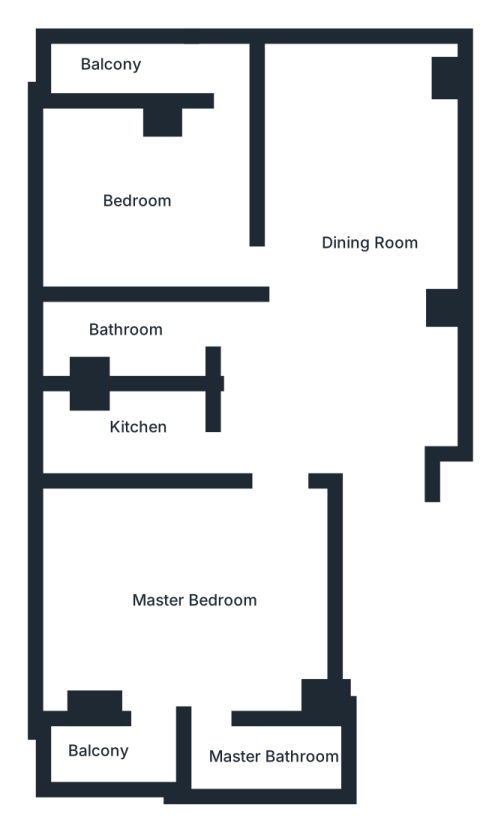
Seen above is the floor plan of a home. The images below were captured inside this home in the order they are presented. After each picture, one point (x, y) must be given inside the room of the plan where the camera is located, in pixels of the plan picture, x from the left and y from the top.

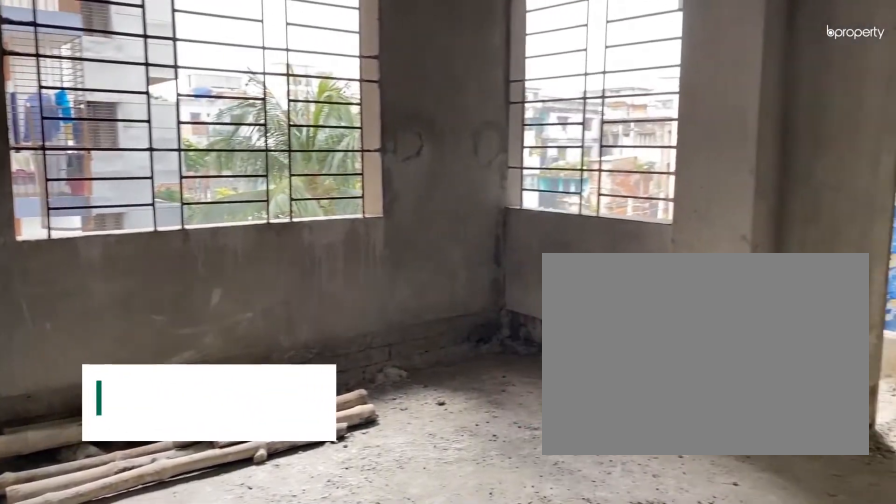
(158, 201)
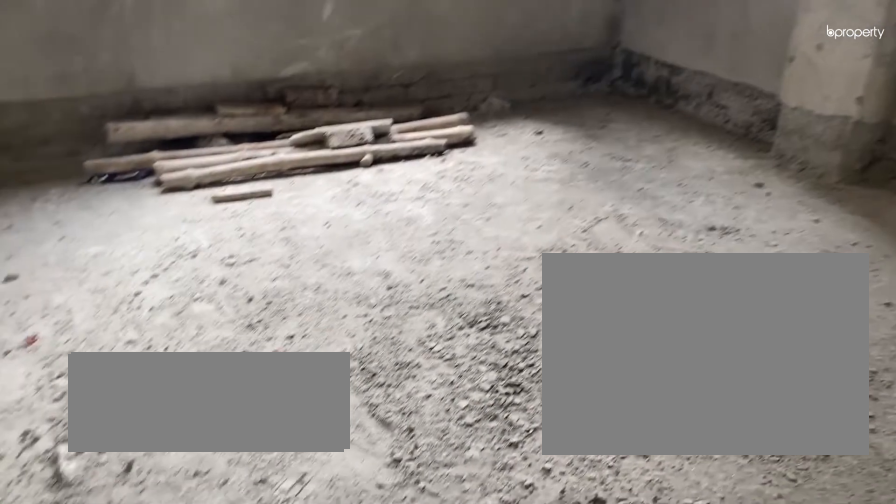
(158, 201)
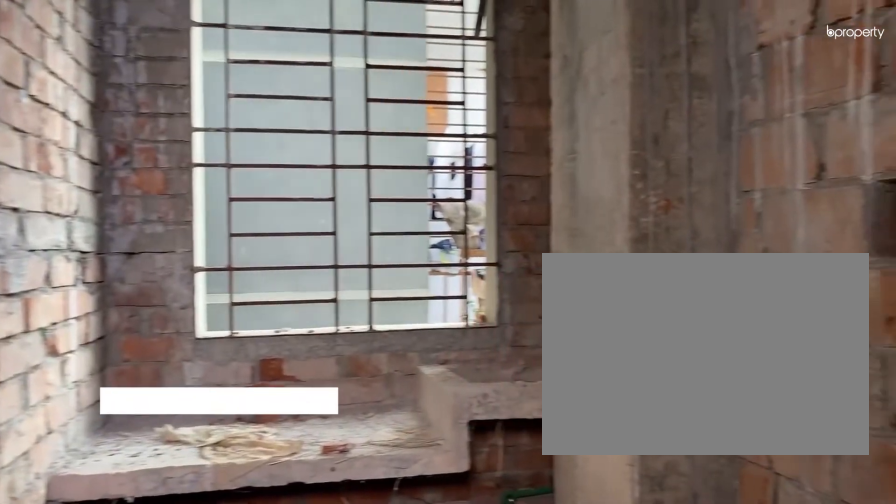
(138, 431)
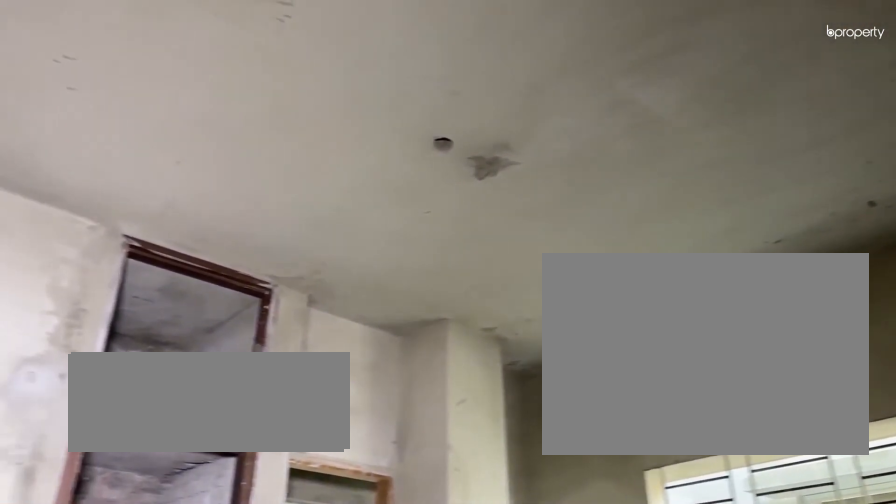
(207, 598)
